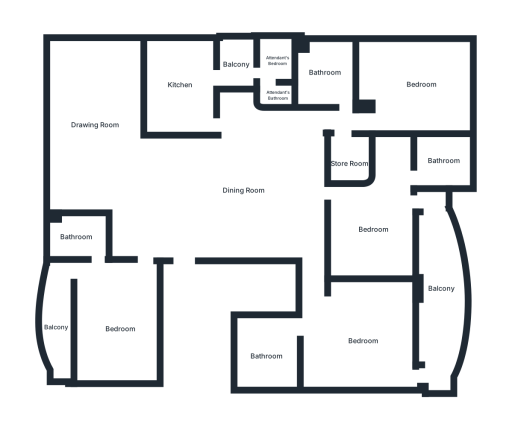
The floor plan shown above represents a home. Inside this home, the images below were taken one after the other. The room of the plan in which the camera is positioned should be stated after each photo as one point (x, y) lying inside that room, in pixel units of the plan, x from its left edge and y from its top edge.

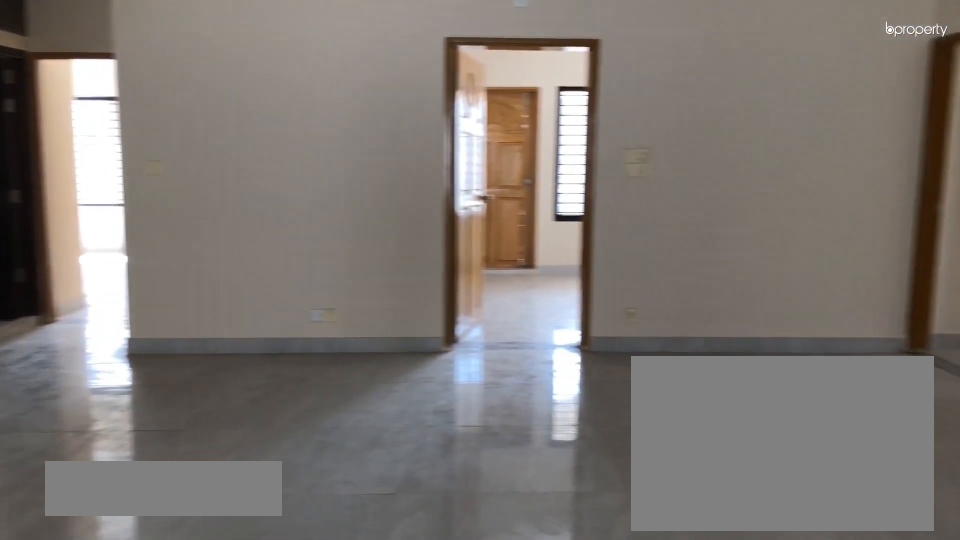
(244, 189)
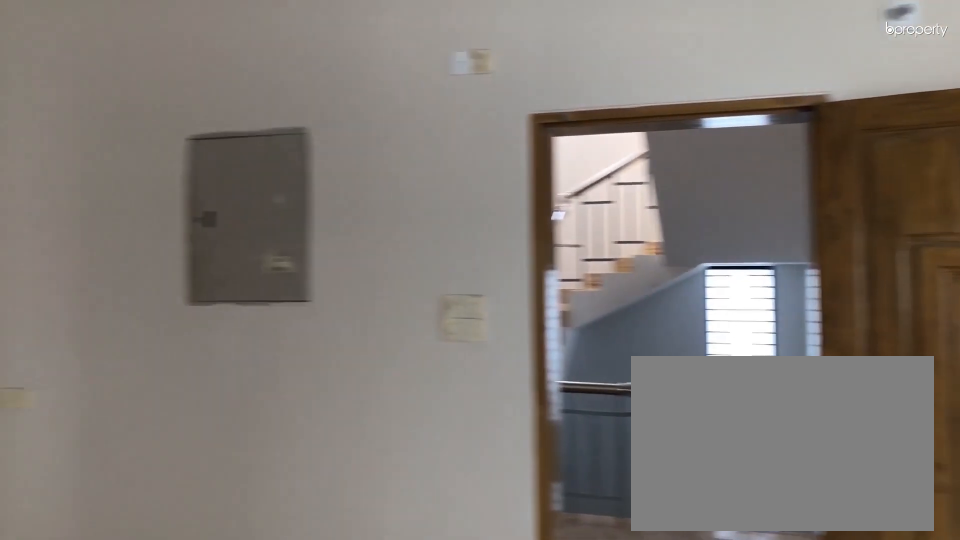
(244, 189)
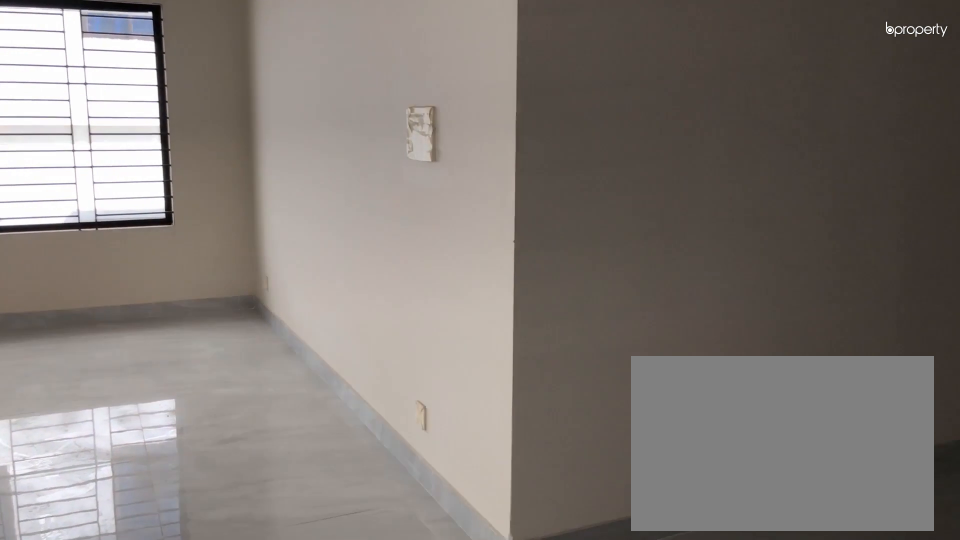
(93, 110)
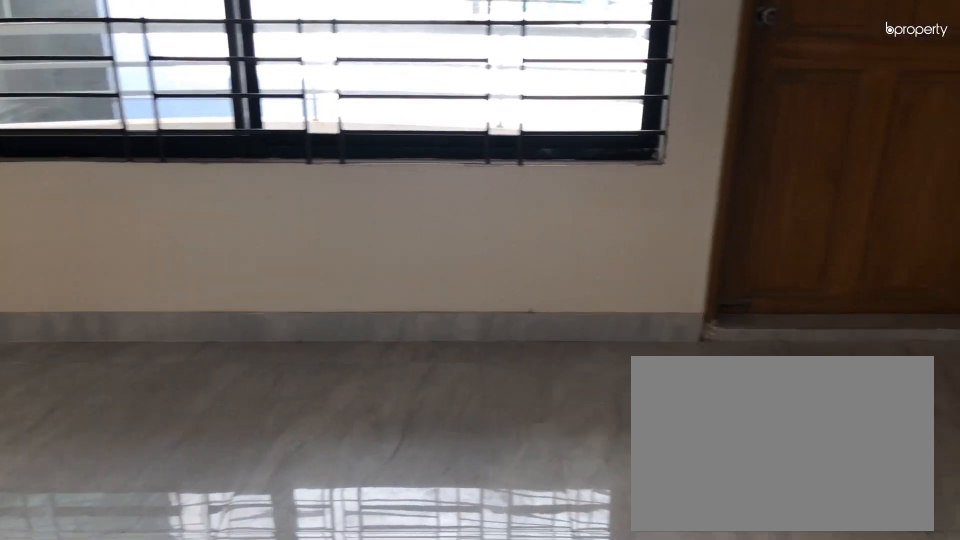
(116, 330)
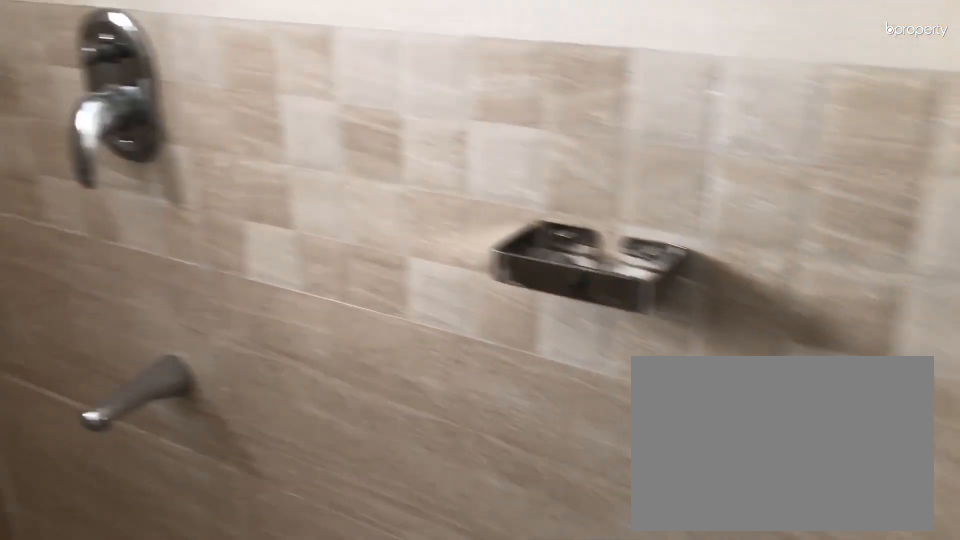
(78, 236)
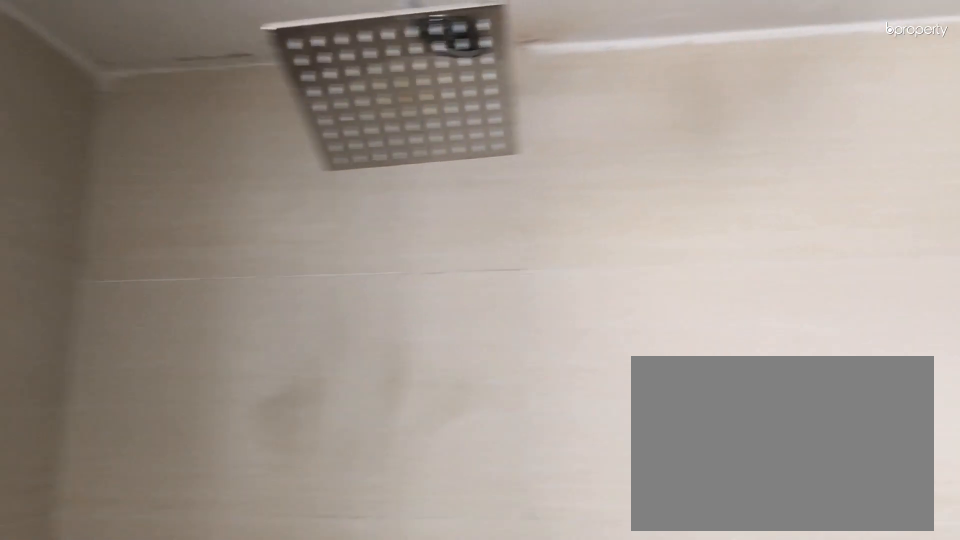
(78, 236)
